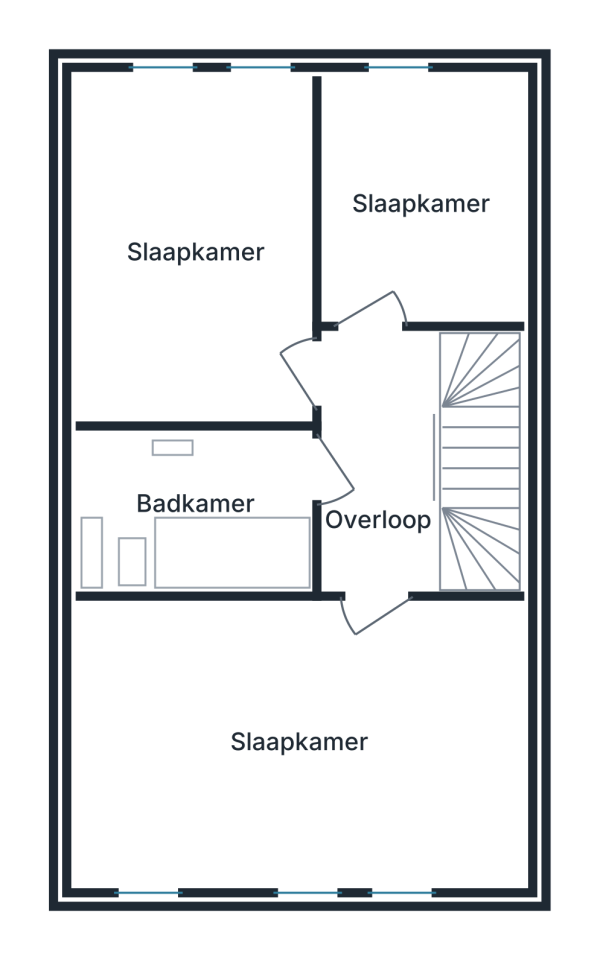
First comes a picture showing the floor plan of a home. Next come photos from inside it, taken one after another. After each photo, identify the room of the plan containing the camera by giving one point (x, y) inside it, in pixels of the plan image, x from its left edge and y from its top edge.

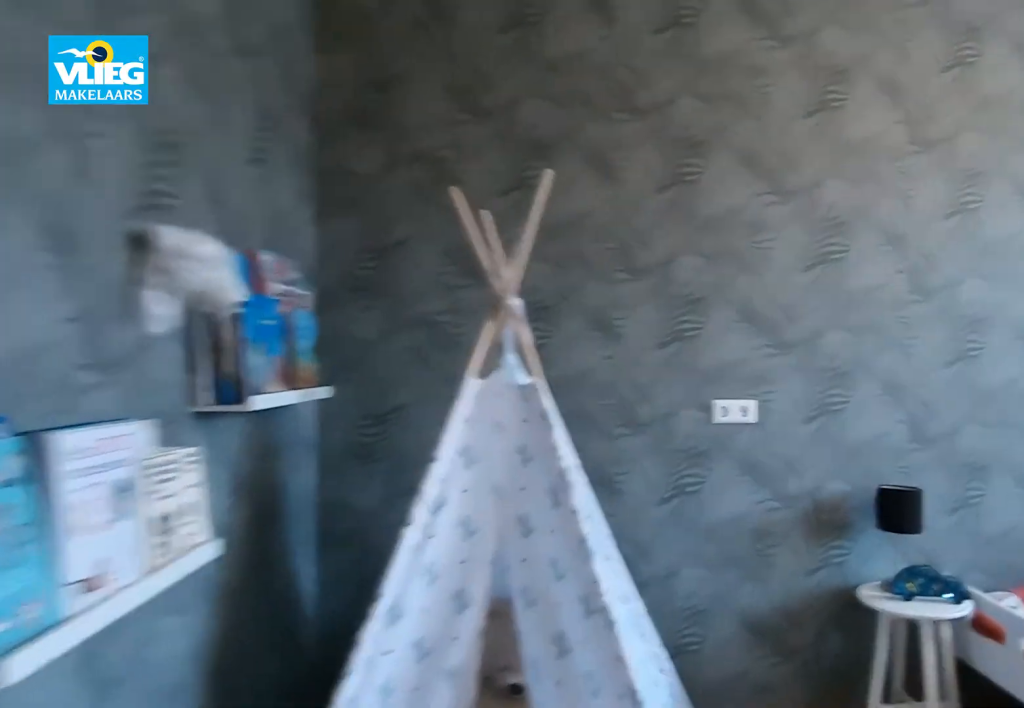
(183, 145)
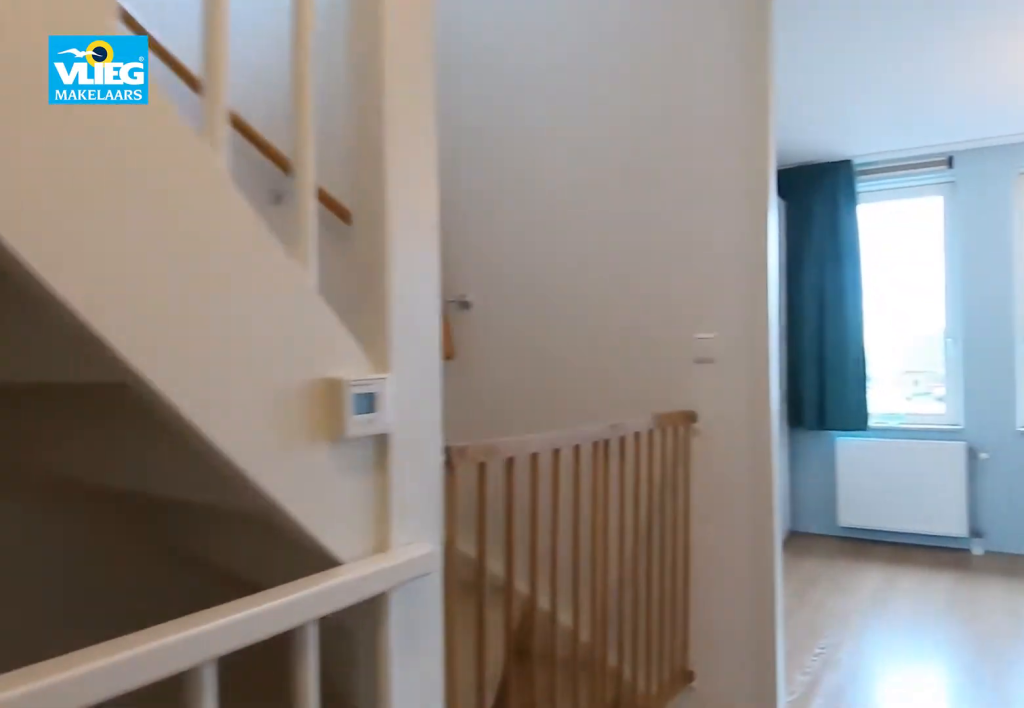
(400, 461)
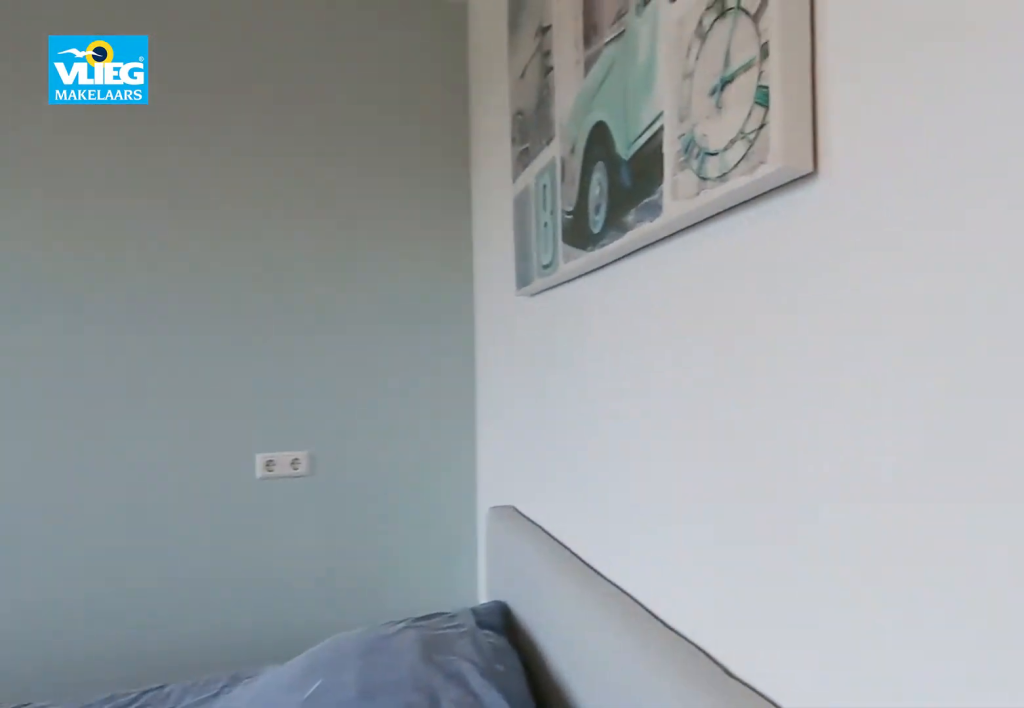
(297, 741)
